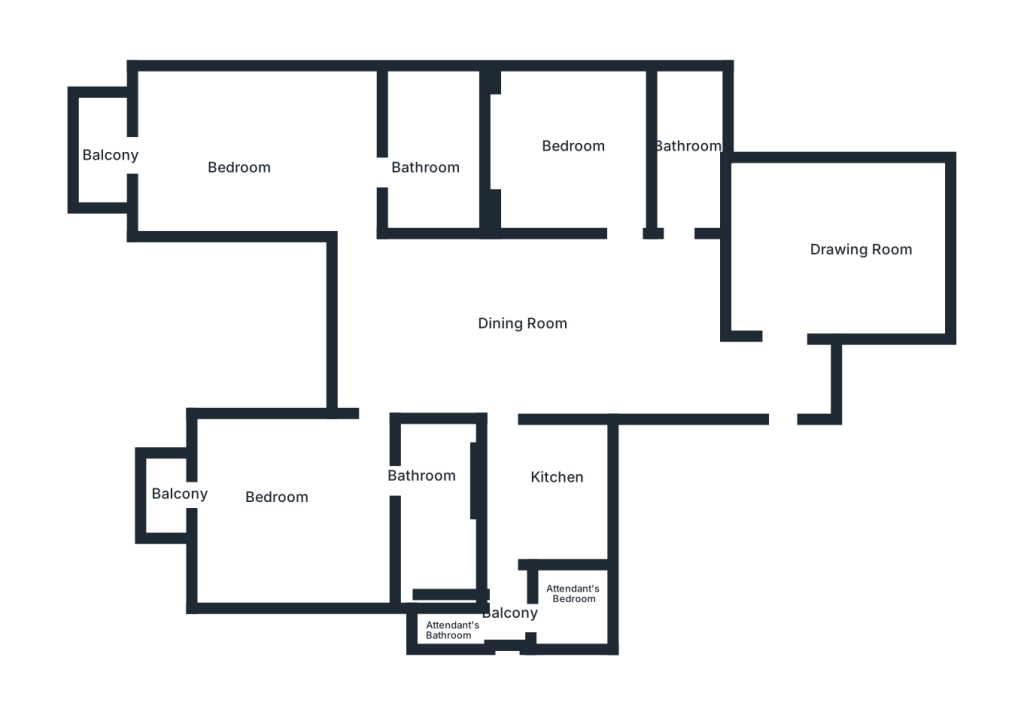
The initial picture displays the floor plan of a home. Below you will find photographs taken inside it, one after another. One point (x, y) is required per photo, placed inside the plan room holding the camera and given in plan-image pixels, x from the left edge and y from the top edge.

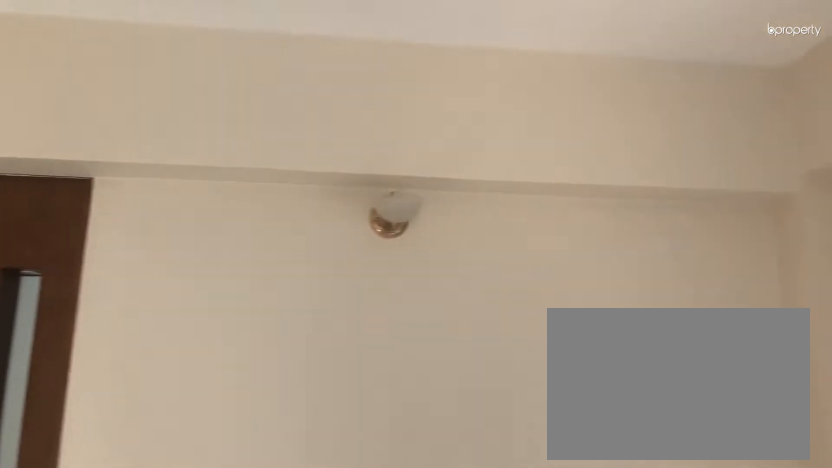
(819, 262)
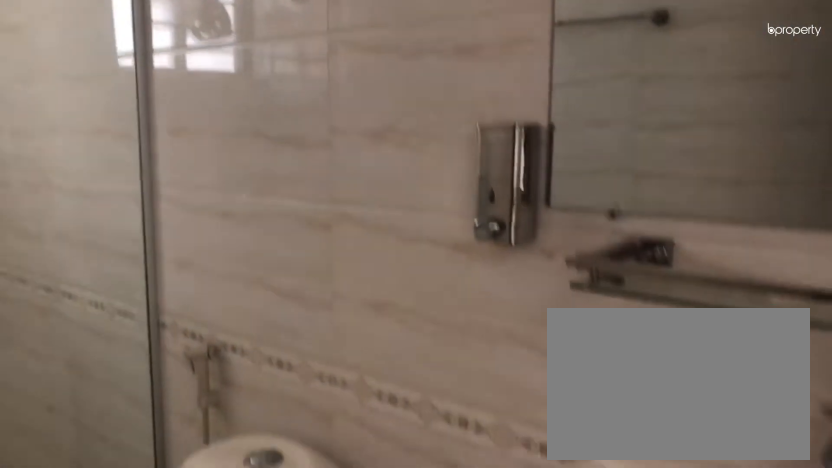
(689, 156)
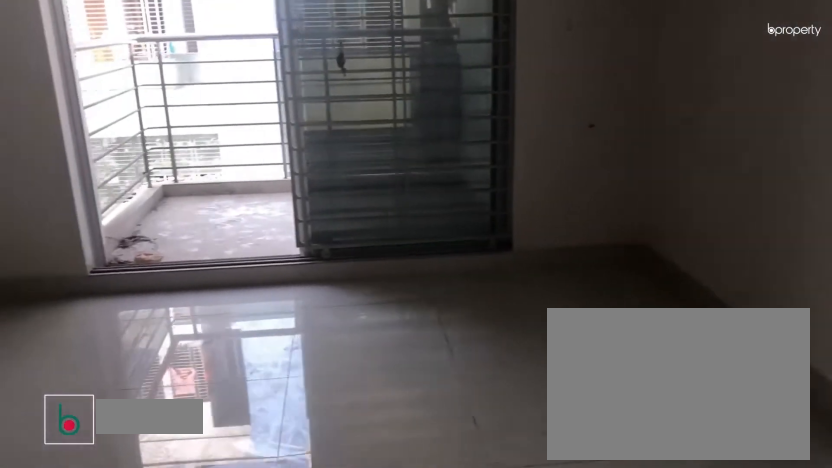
(225, 144)
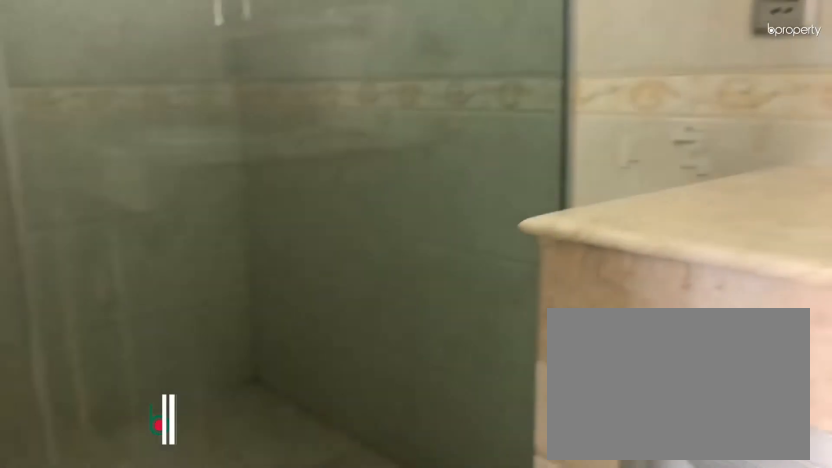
(436, 165)
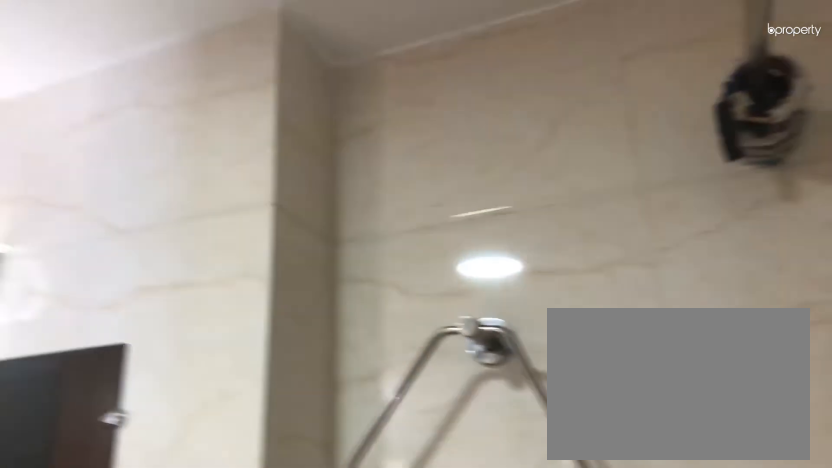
(441, 489)
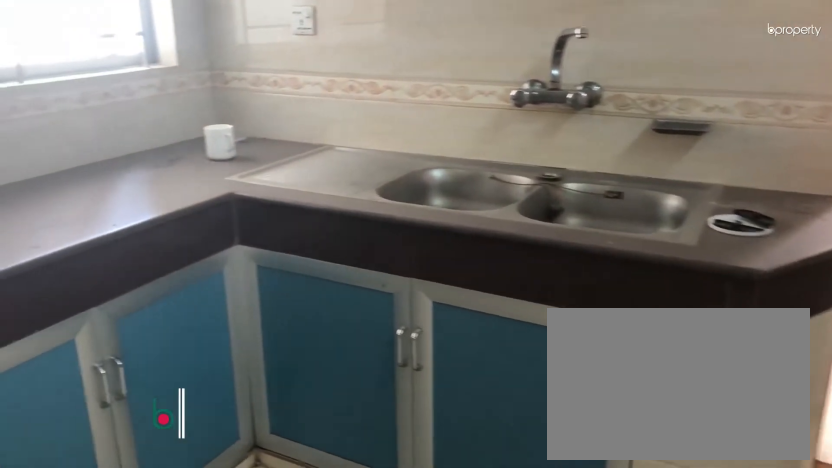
(553, 478)
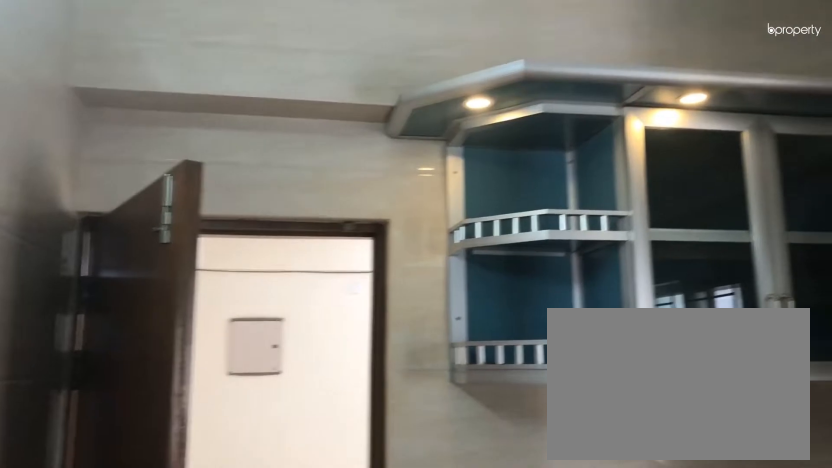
(553, 478)
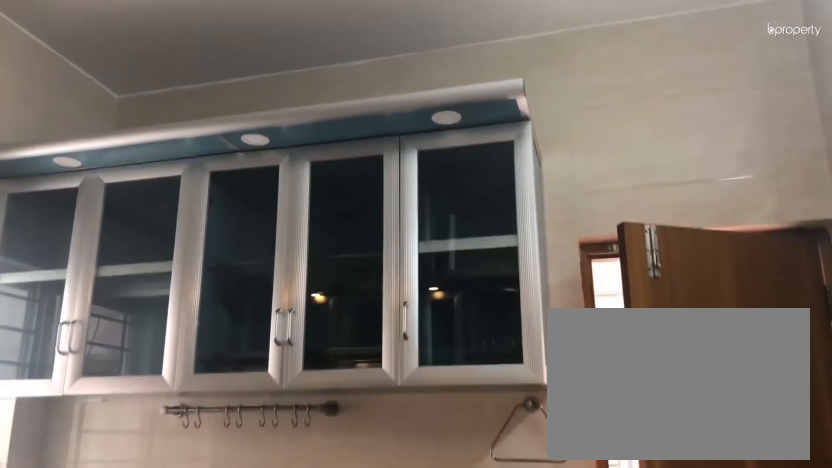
(553, 478)
